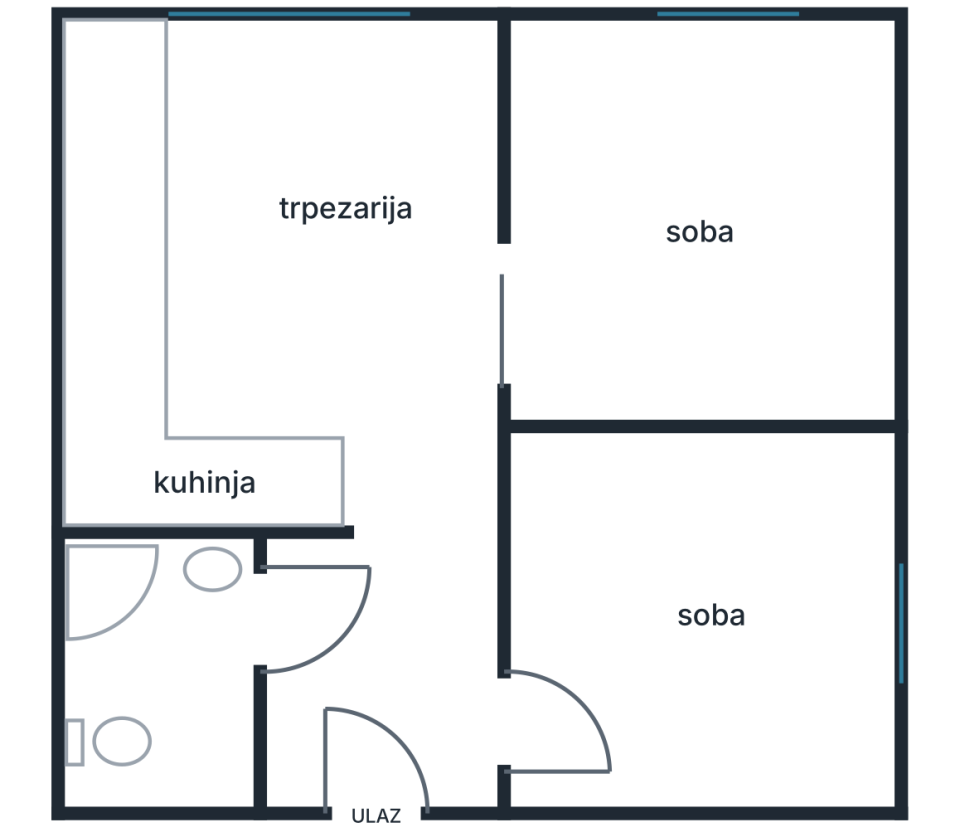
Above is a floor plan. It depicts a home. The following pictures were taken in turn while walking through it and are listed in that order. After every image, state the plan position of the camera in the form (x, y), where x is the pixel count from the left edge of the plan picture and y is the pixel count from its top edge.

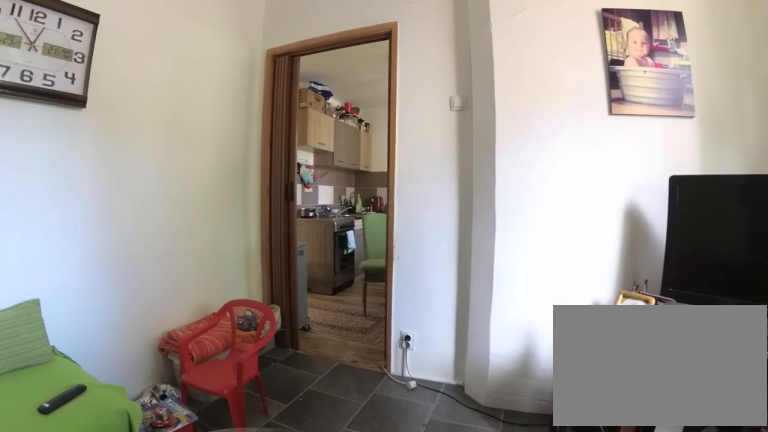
(745, 214)
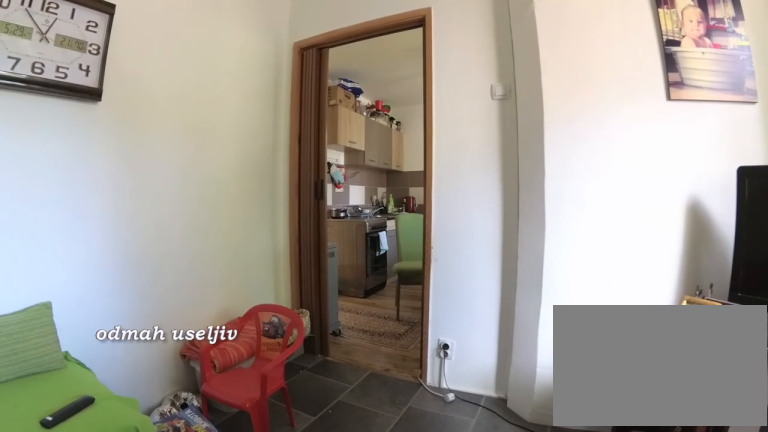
(743, 212)
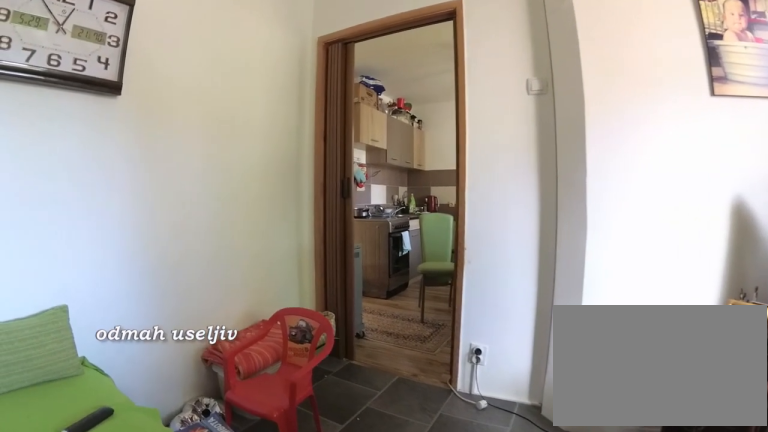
(727, 223)
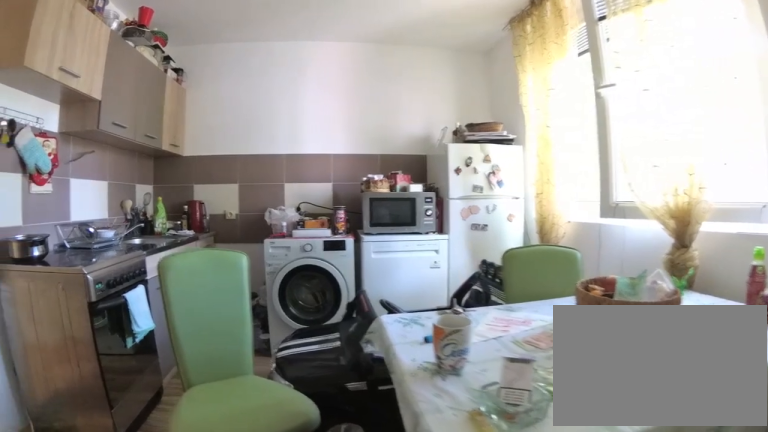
(520, 316)
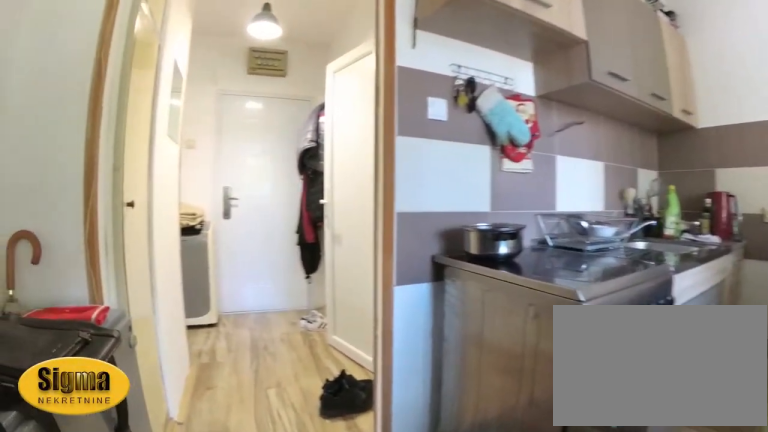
(426, 316)
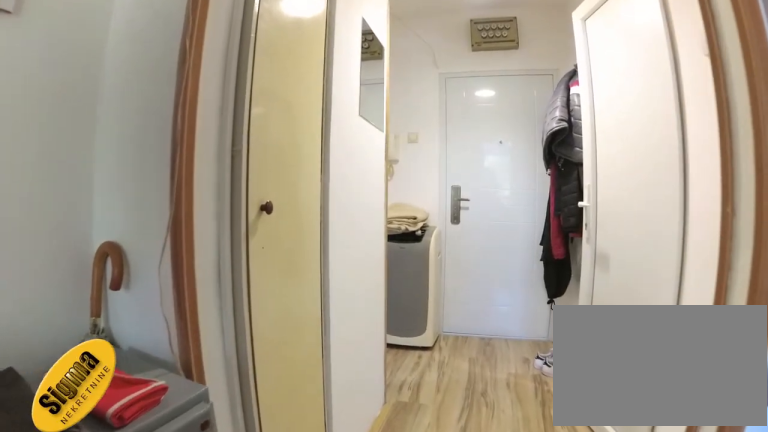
(418, 395)
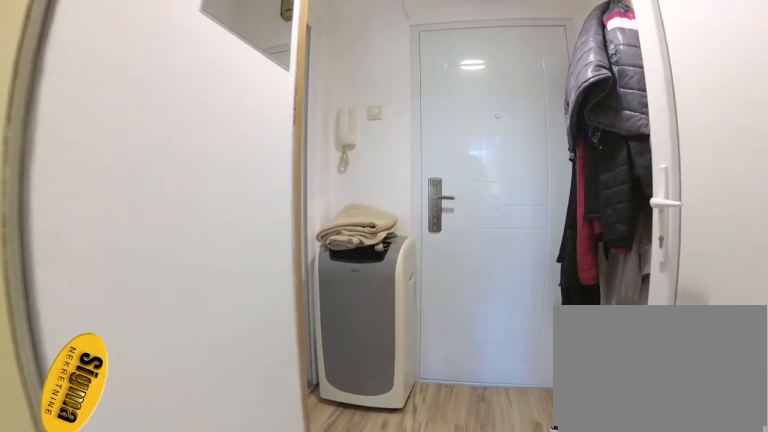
(412, 515)
